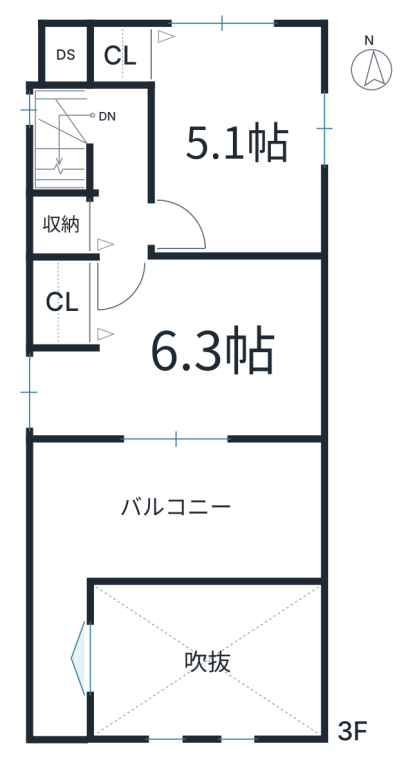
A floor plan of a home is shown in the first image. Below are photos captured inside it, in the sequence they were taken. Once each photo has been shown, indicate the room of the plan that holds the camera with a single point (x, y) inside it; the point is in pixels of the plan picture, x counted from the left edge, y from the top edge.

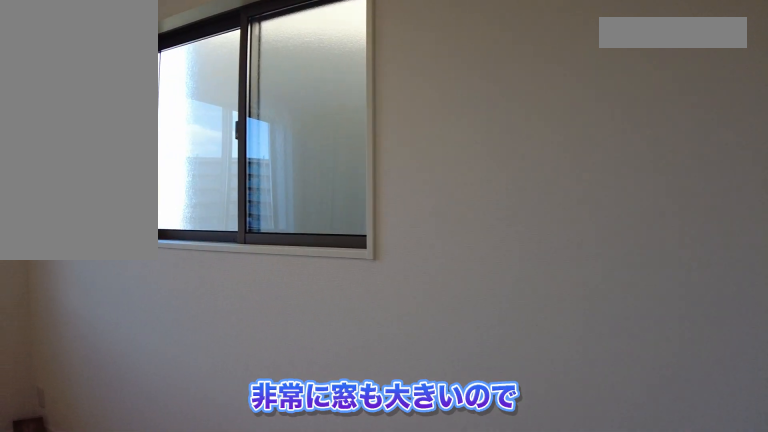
(244, 138)
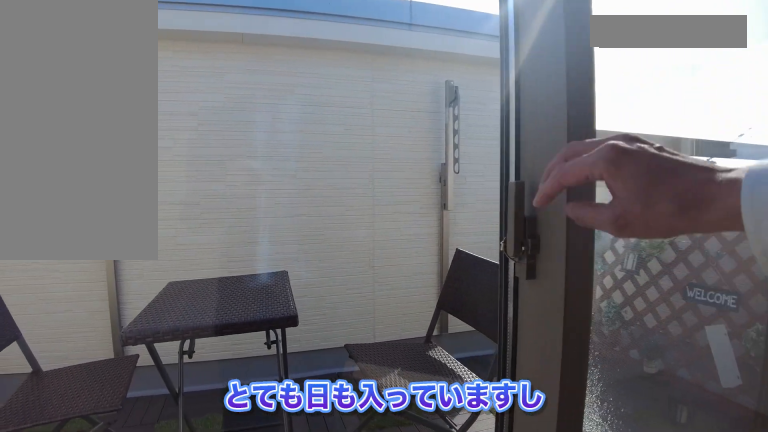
(181, 510)
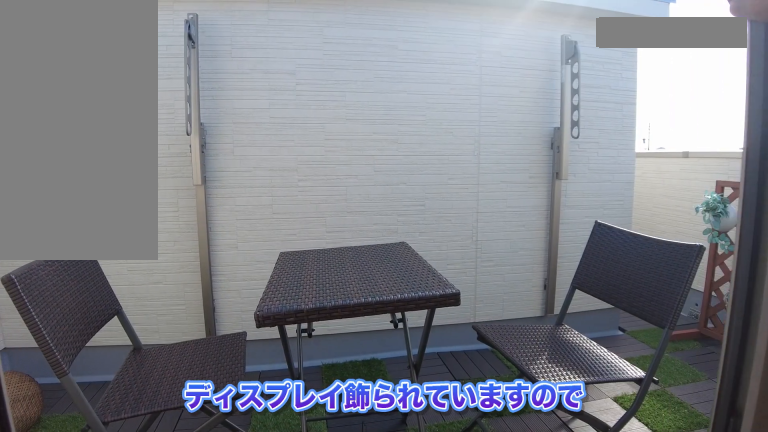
(181, 513)
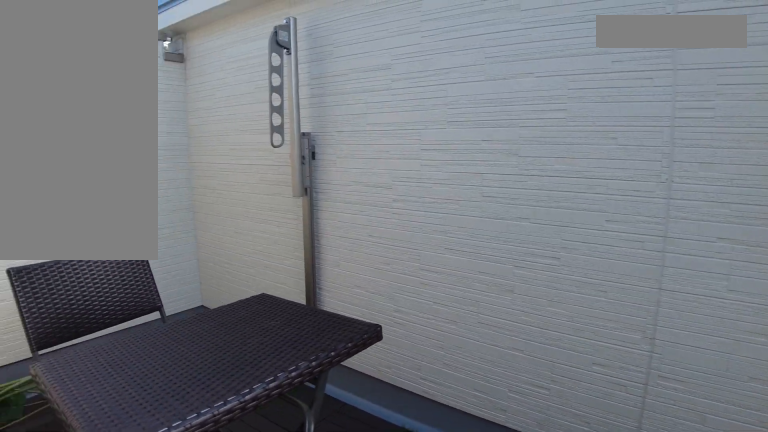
(185, 513)
